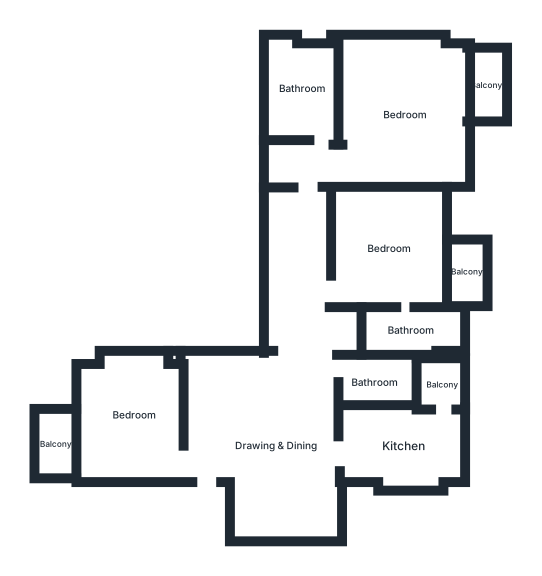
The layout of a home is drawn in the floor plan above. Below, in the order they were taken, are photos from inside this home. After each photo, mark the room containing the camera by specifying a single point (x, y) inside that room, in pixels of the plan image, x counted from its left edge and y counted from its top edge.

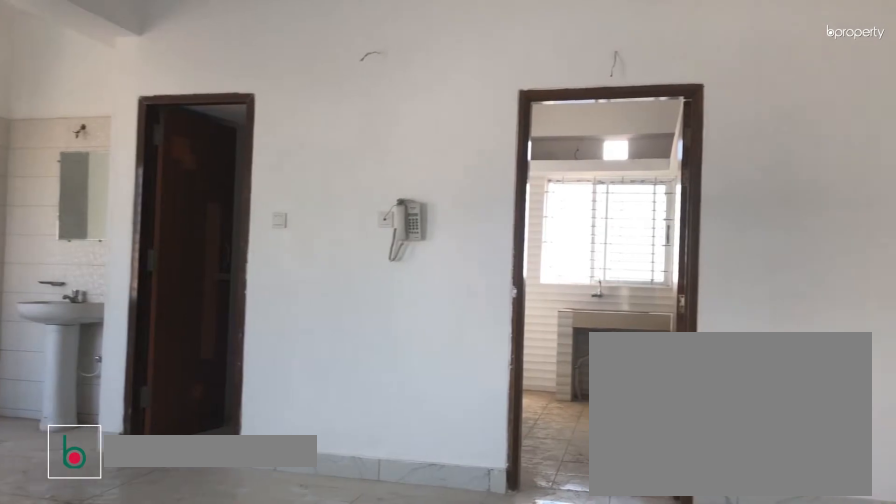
(278, 441)
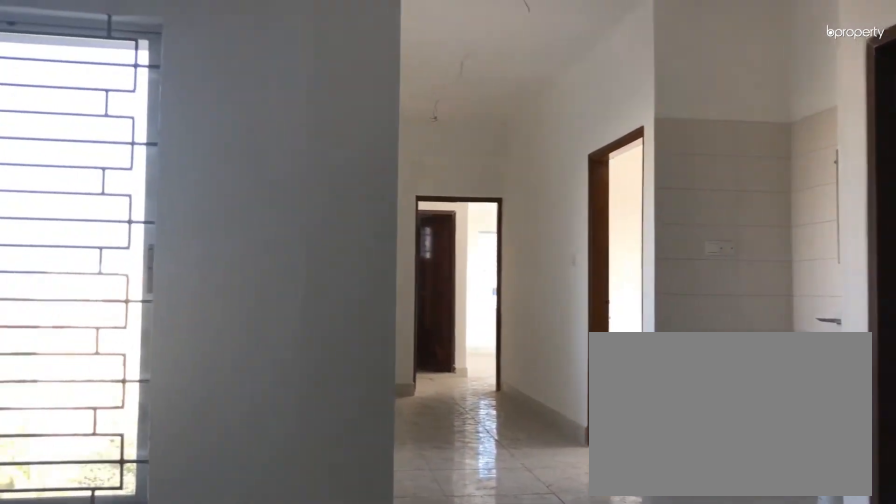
(278, 441)
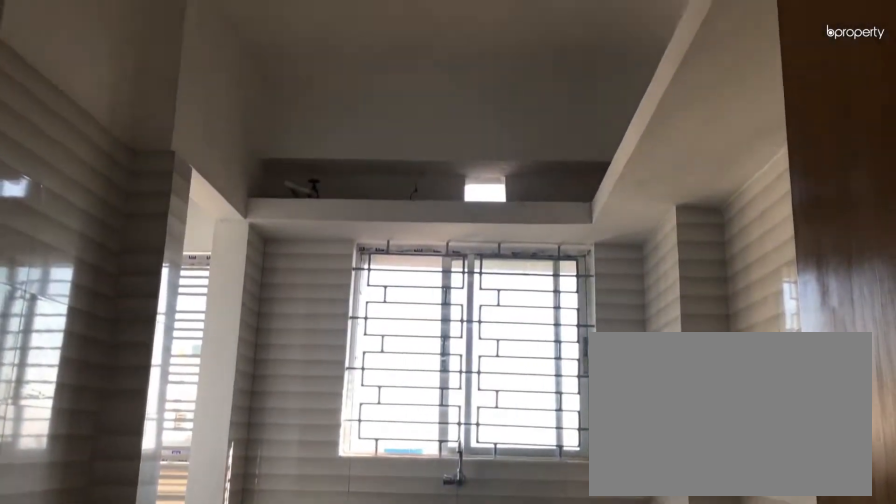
(404, 445)
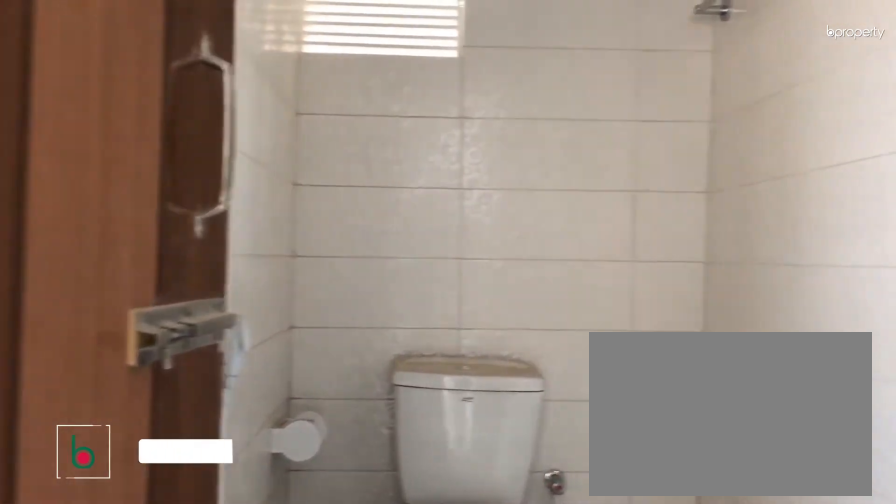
(376, 382)
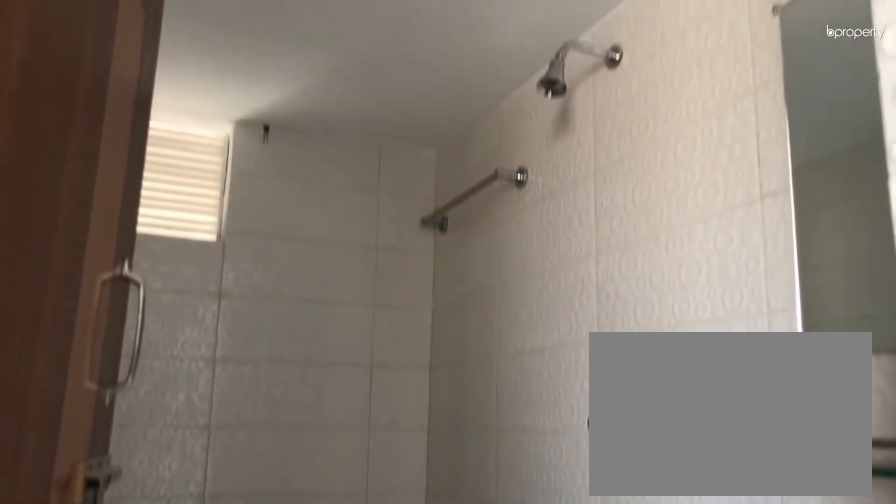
(376, 381)
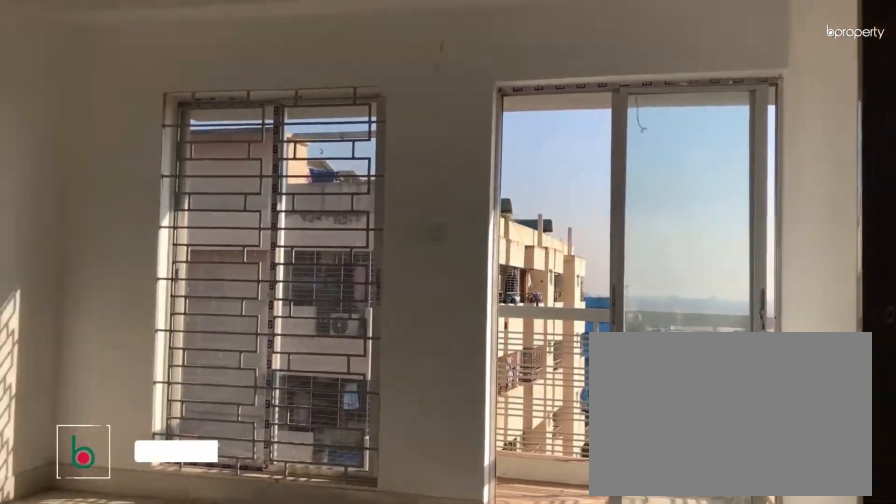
(390, 248)
